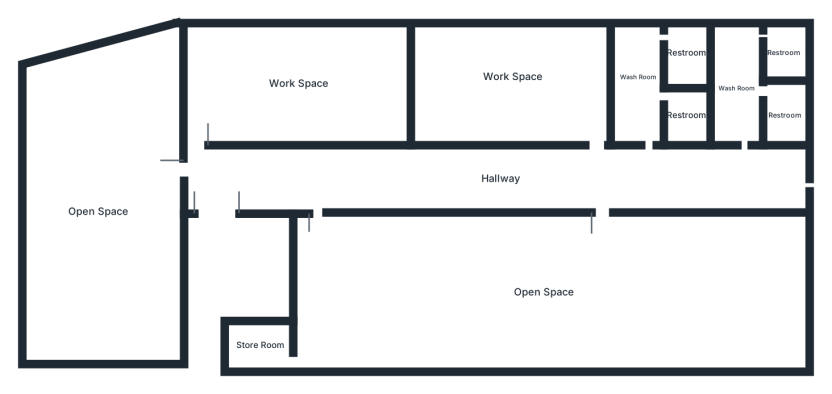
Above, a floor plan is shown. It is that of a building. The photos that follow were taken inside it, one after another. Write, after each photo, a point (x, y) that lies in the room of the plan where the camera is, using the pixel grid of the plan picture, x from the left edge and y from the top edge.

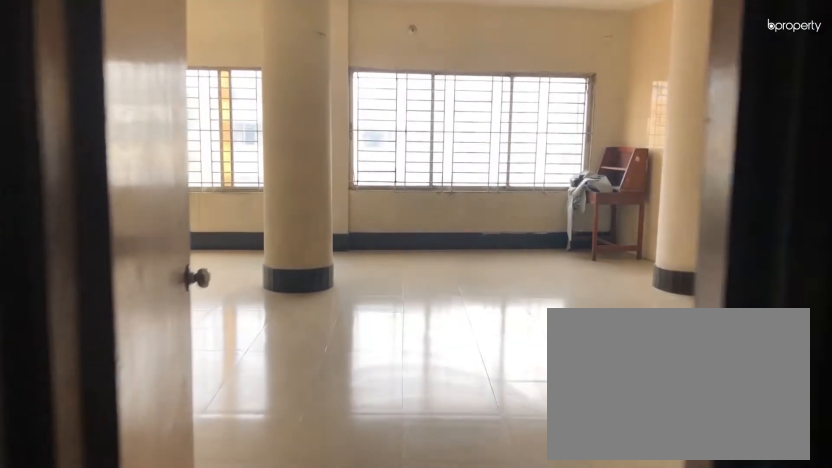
(221, 181)
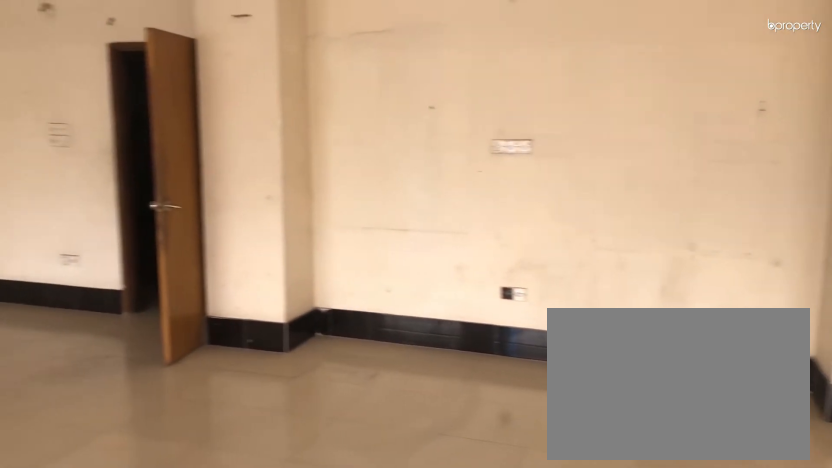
(95, 212)
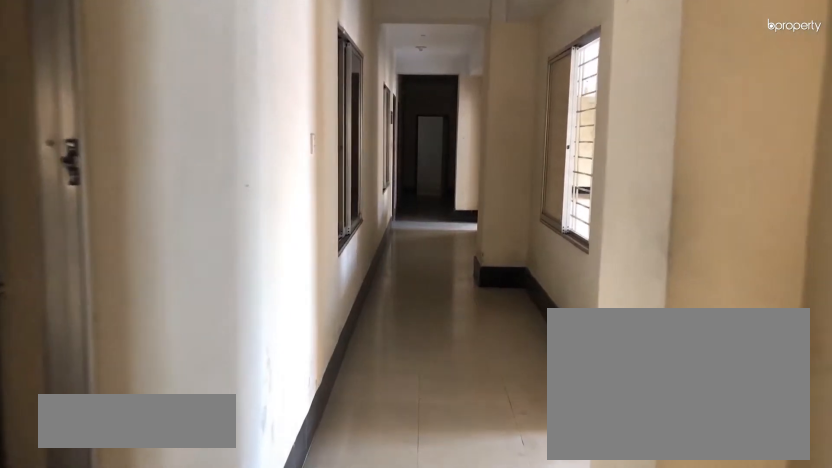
(503, 182)
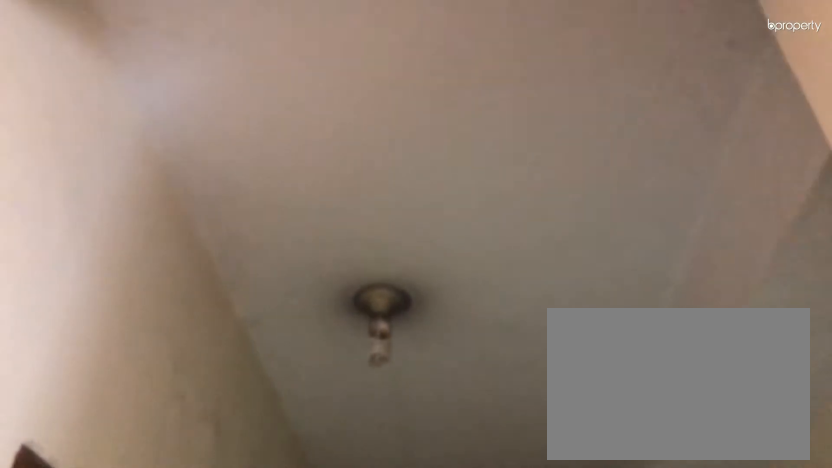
(503, 182)
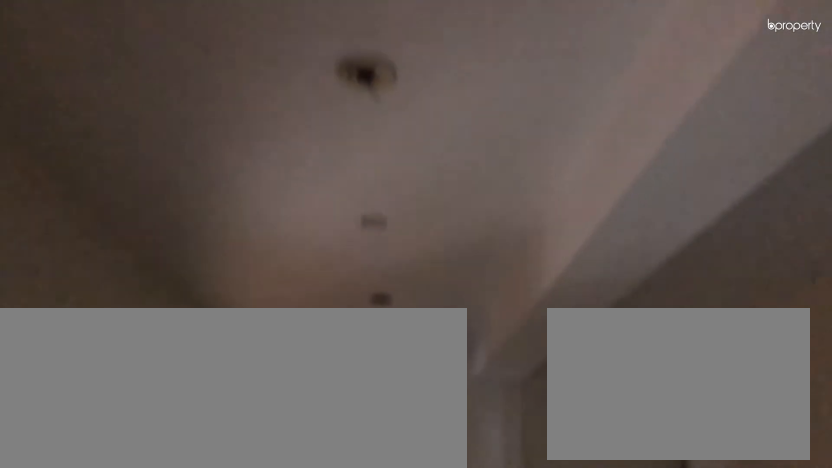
(292, 83)
